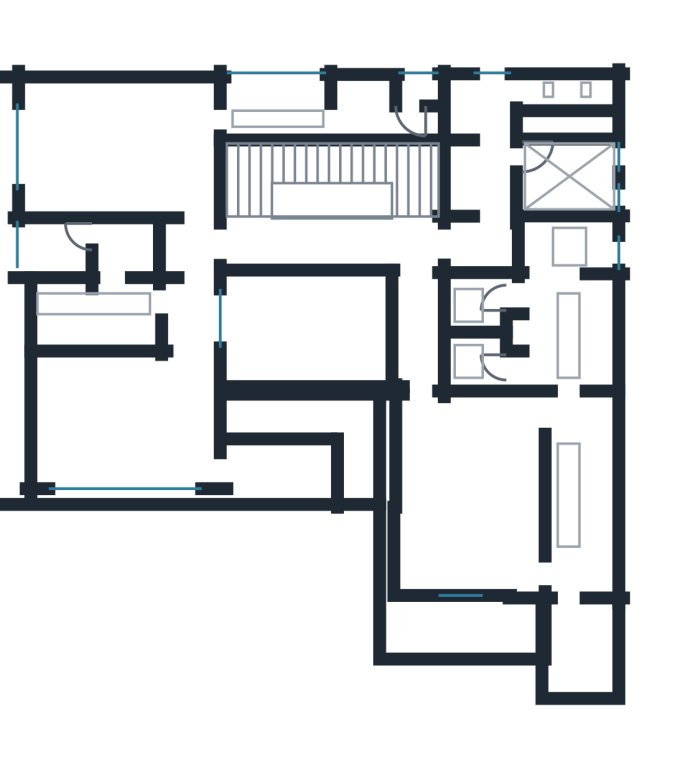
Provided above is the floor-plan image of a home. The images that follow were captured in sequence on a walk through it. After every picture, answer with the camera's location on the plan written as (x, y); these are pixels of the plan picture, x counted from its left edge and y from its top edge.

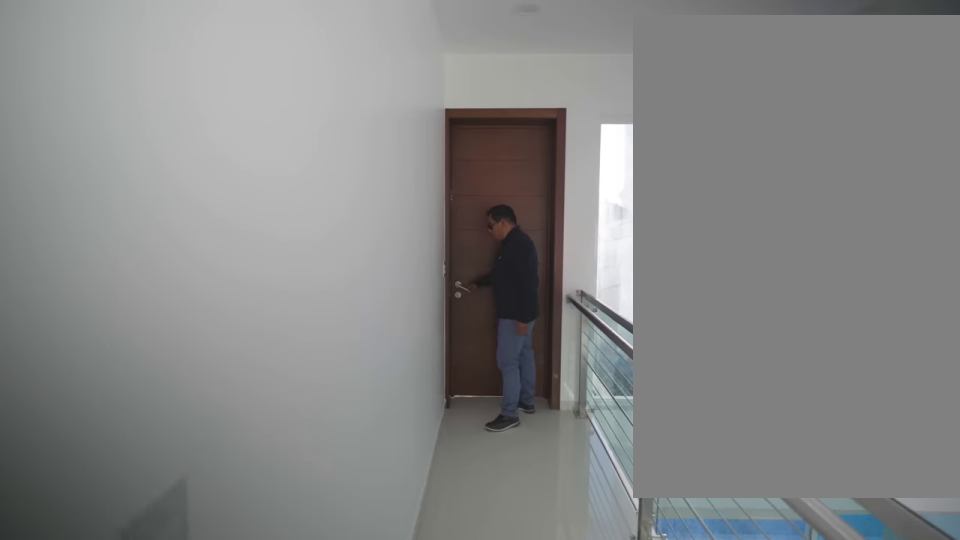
(419, 365)
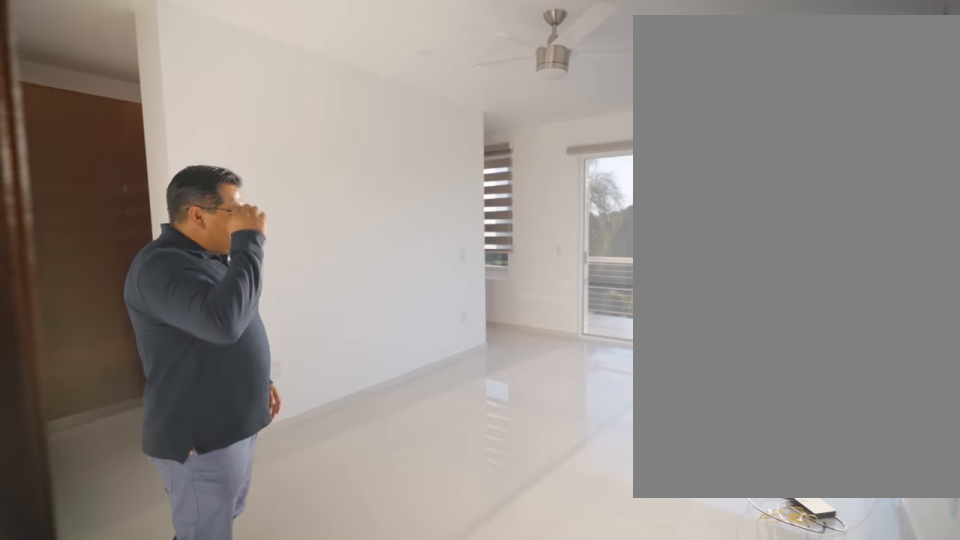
(422, 427)
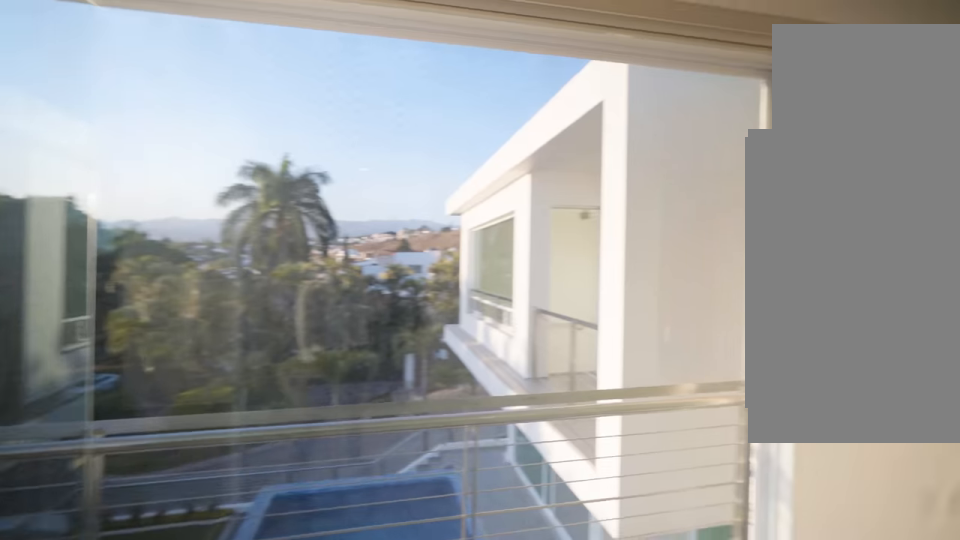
(441, 548)
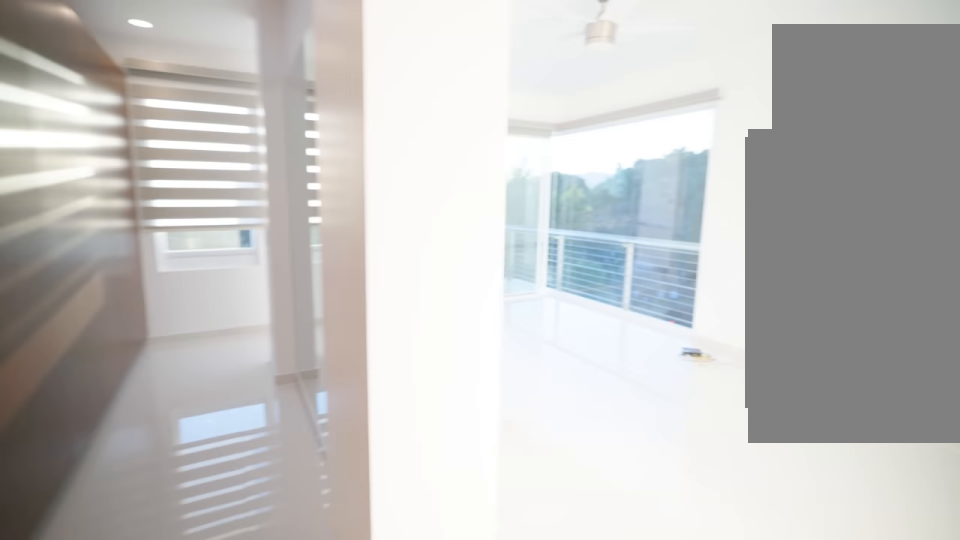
(535, 421)
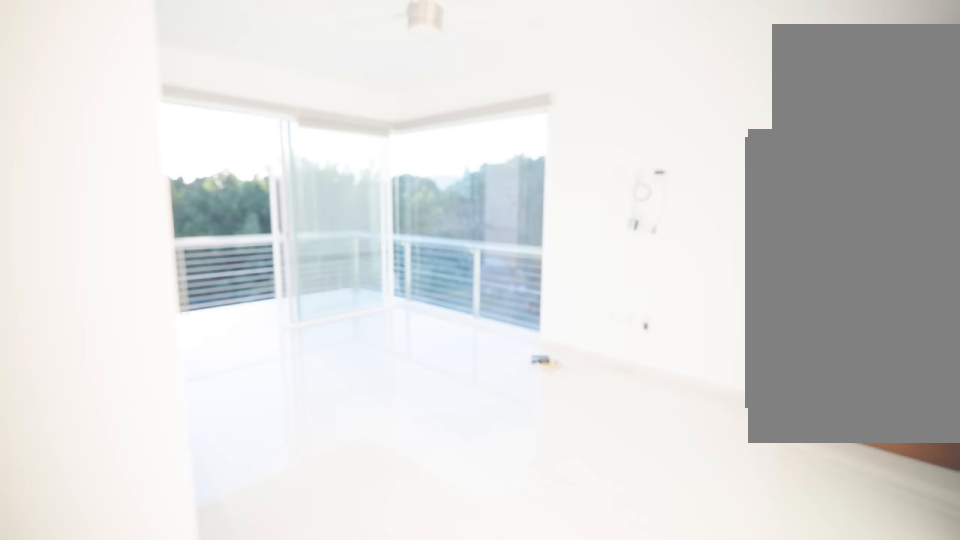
(524, 421)
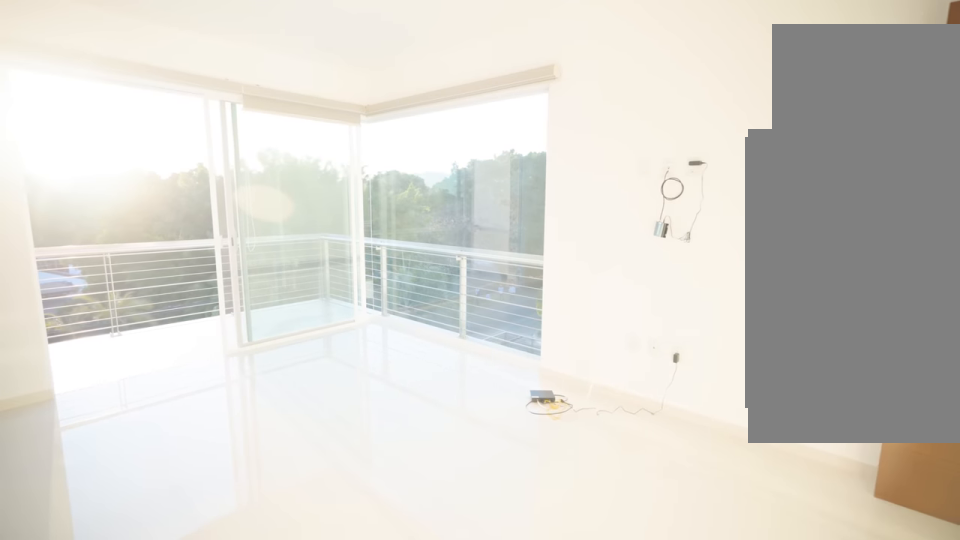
(520, 420)
